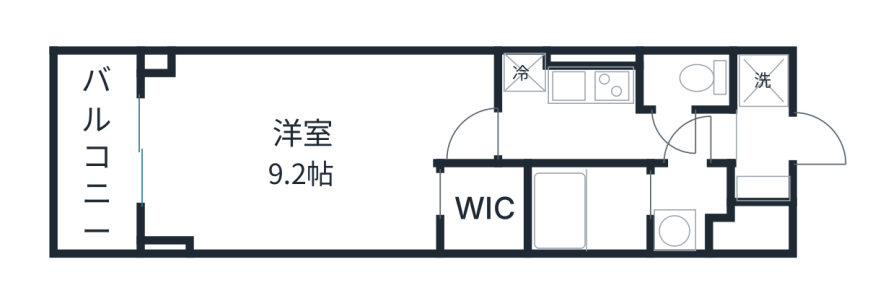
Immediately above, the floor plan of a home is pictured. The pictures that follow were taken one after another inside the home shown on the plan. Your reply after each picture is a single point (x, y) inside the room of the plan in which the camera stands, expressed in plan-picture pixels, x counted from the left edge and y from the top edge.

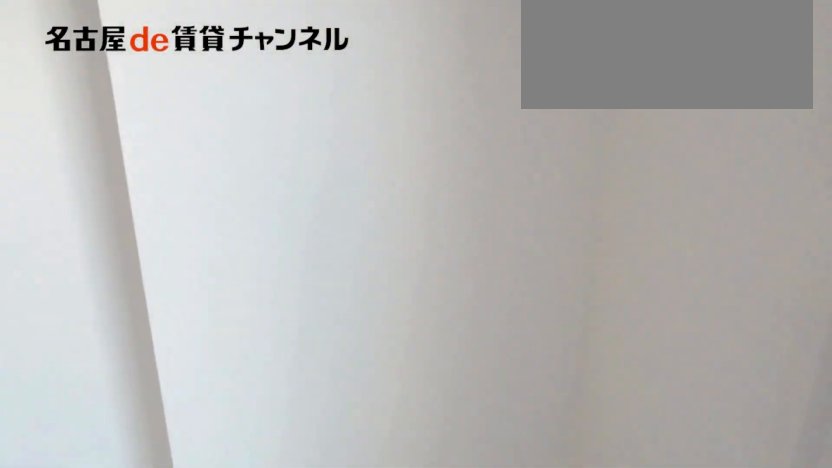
(309, 147)
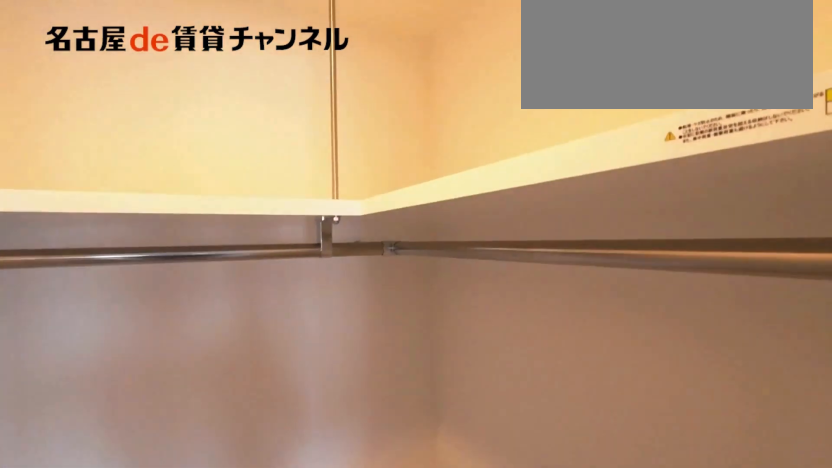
(484, 210)
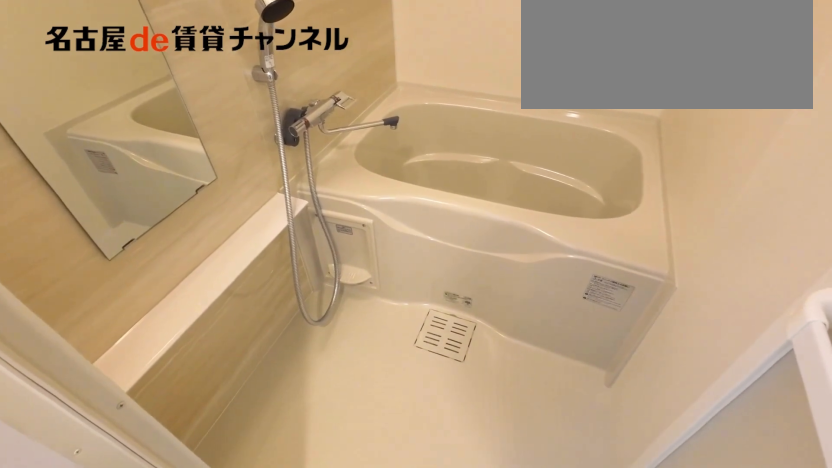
(589, 210)
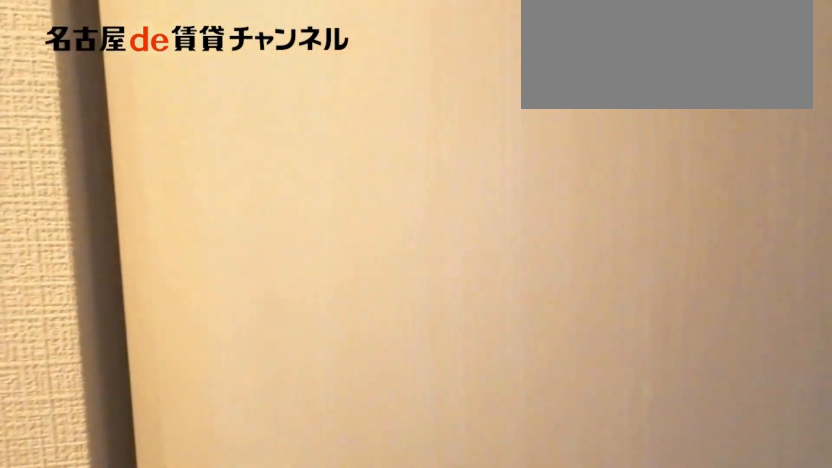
(762, 144)
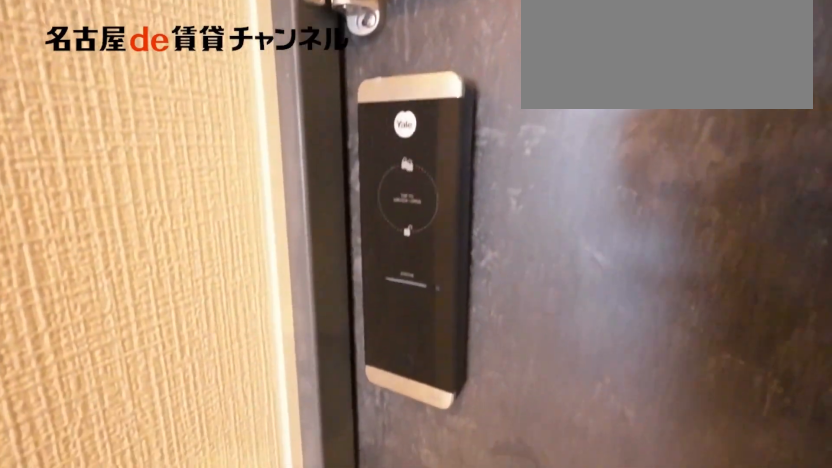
(762, 144)
